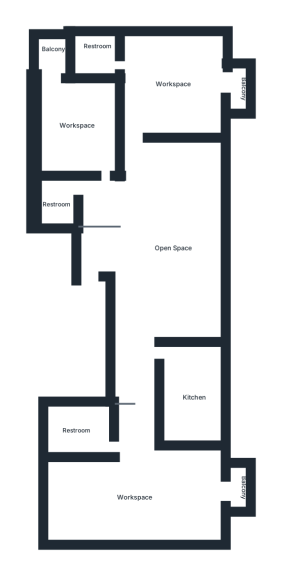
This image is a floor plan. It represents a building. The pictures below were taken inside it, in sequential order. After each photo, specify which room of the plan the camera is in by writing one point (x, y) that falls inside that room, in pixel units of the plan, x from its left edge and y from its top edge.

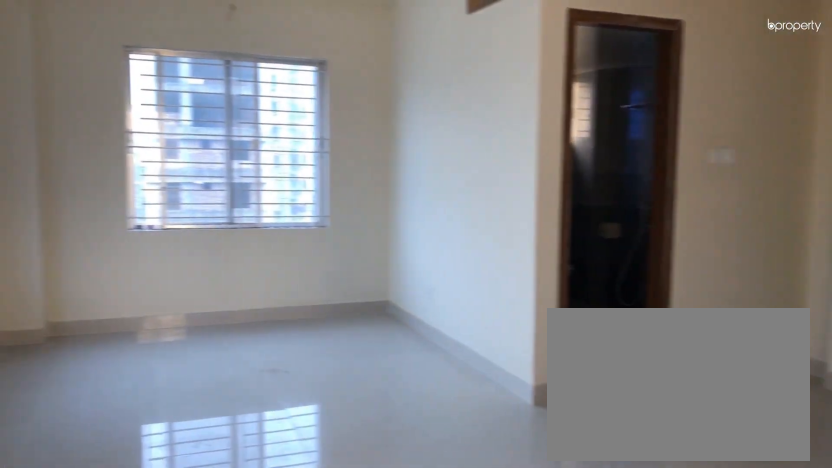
(136, 499)
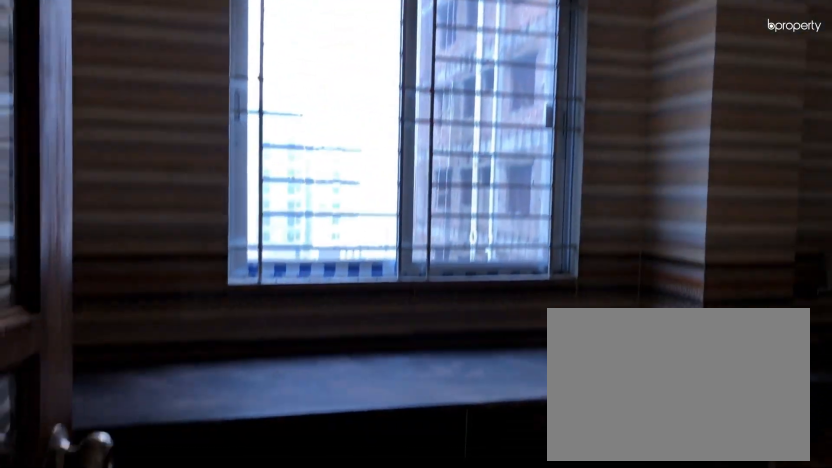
(190, 392)
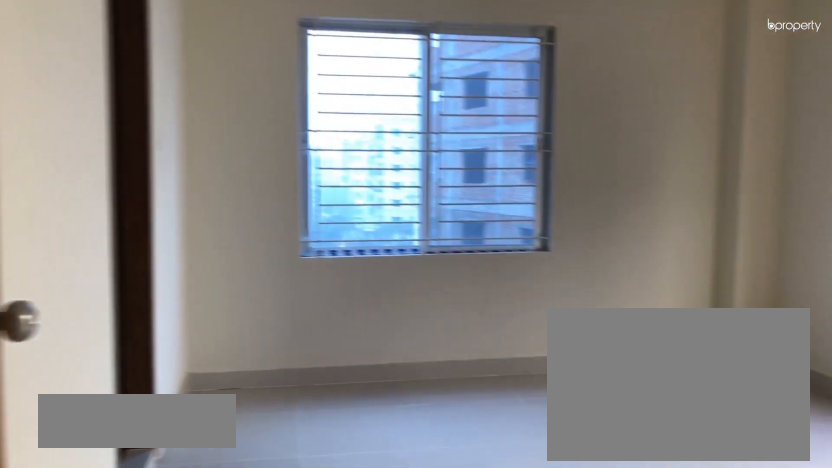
(170, 83)
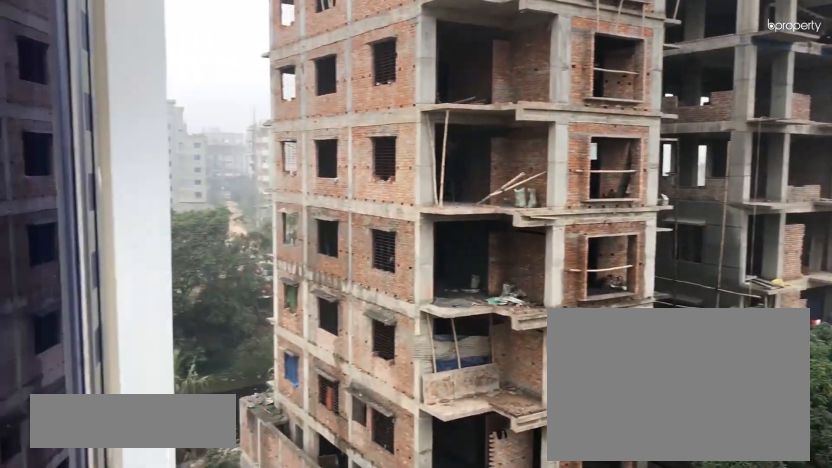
(234, 91)
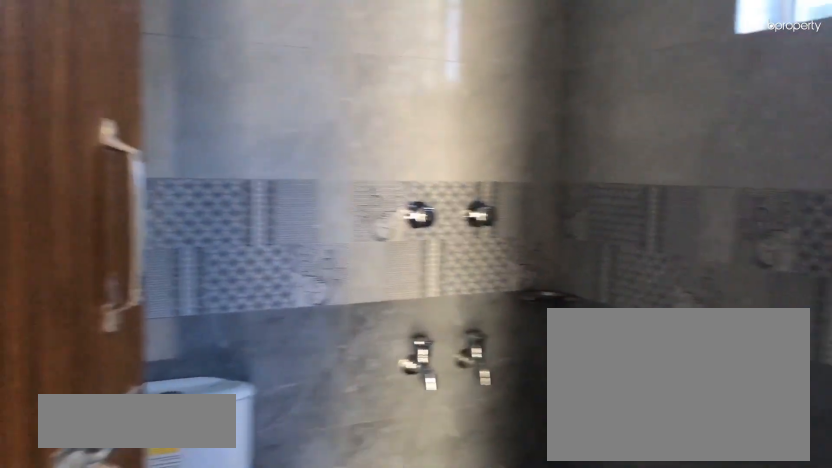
(95, 55)
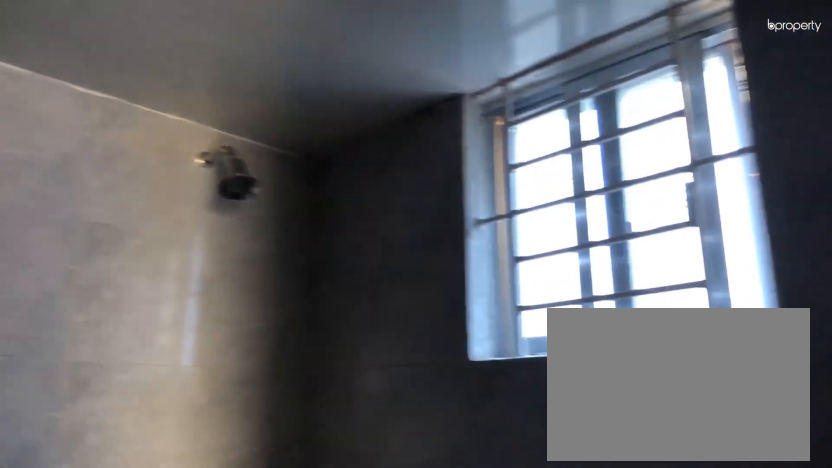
(95, 55)
